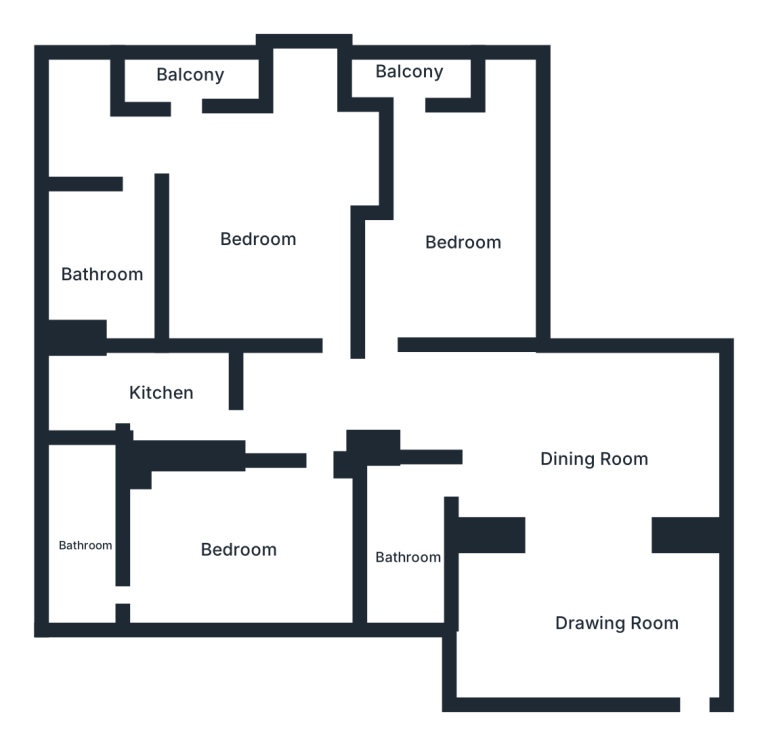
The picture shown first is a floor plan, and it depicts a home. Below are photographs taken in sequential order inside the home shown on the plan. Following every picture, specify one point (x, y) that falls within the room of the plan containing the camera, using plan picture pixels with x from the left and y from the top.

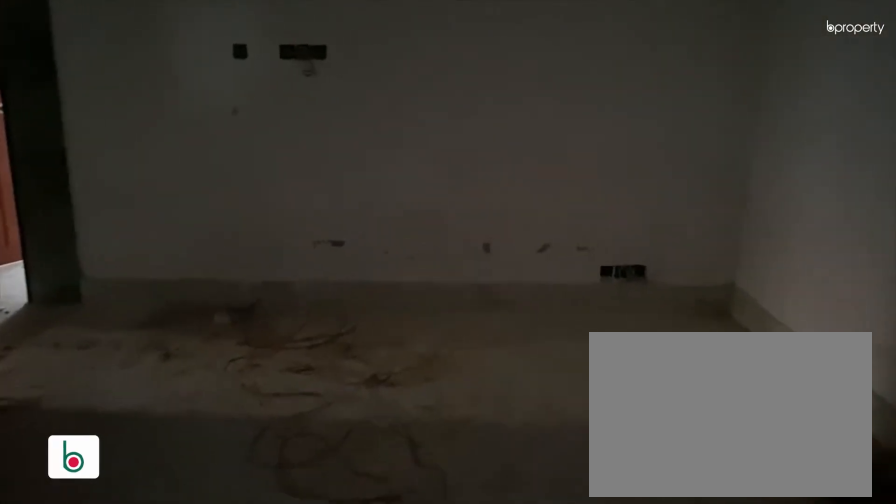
(598, 459)
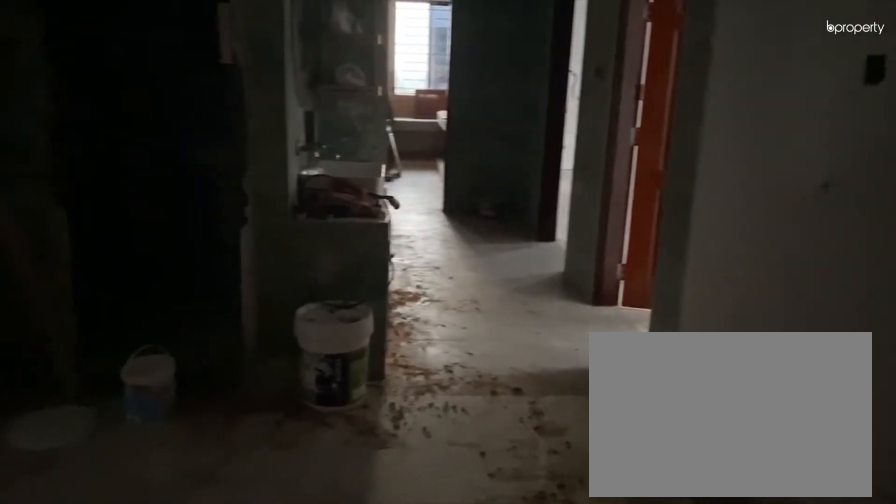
(598, 459)
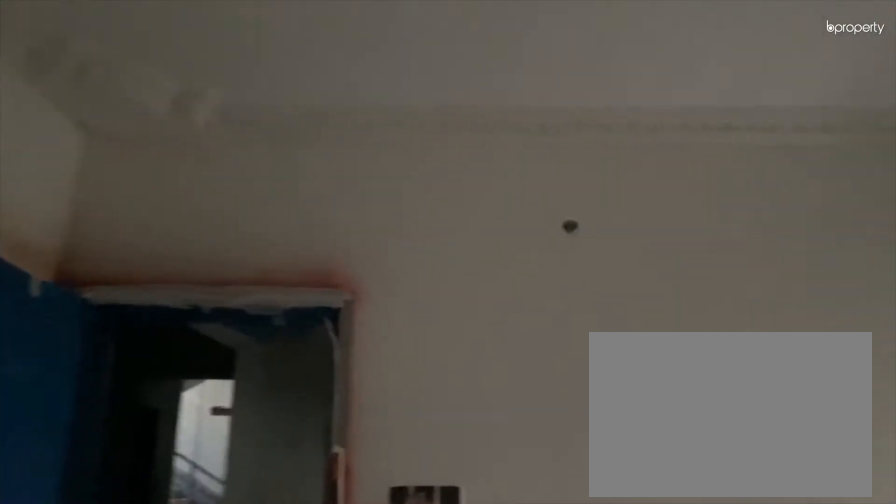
(599, 606)
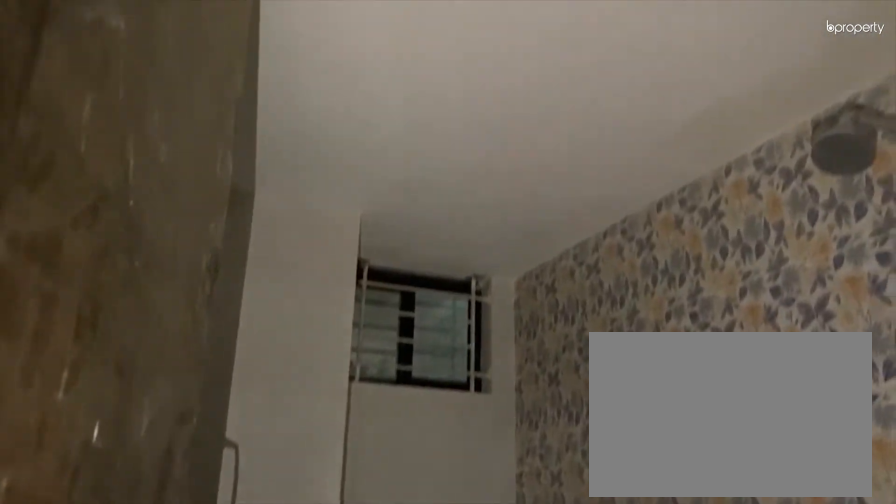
(411, 553)
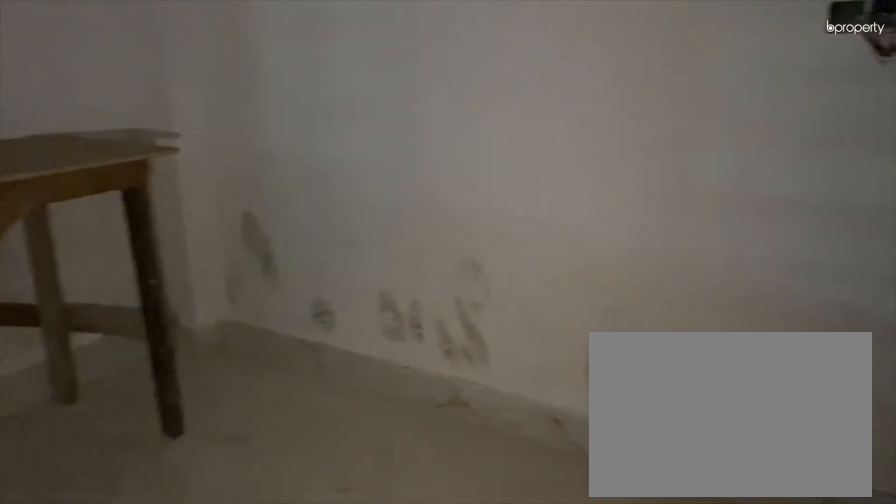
(241, 553)
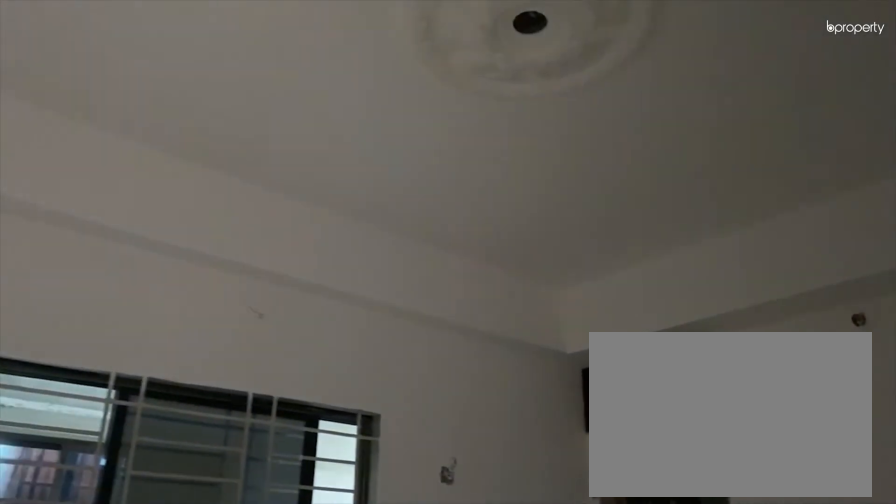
(241, 553)
